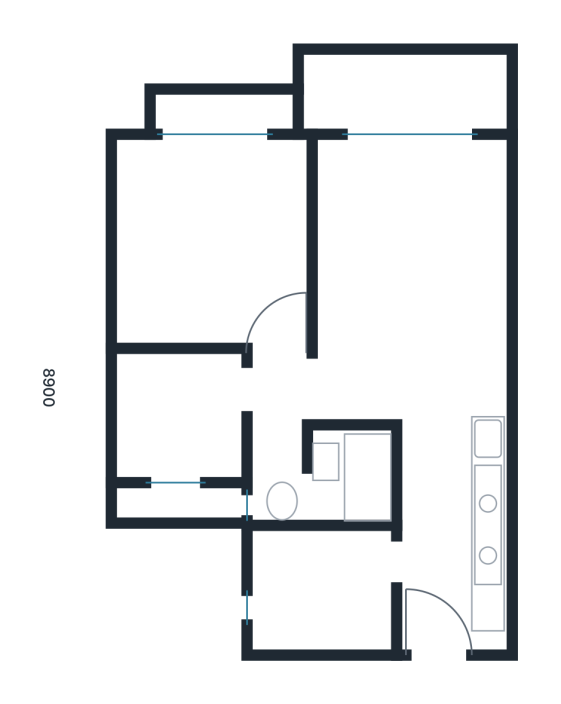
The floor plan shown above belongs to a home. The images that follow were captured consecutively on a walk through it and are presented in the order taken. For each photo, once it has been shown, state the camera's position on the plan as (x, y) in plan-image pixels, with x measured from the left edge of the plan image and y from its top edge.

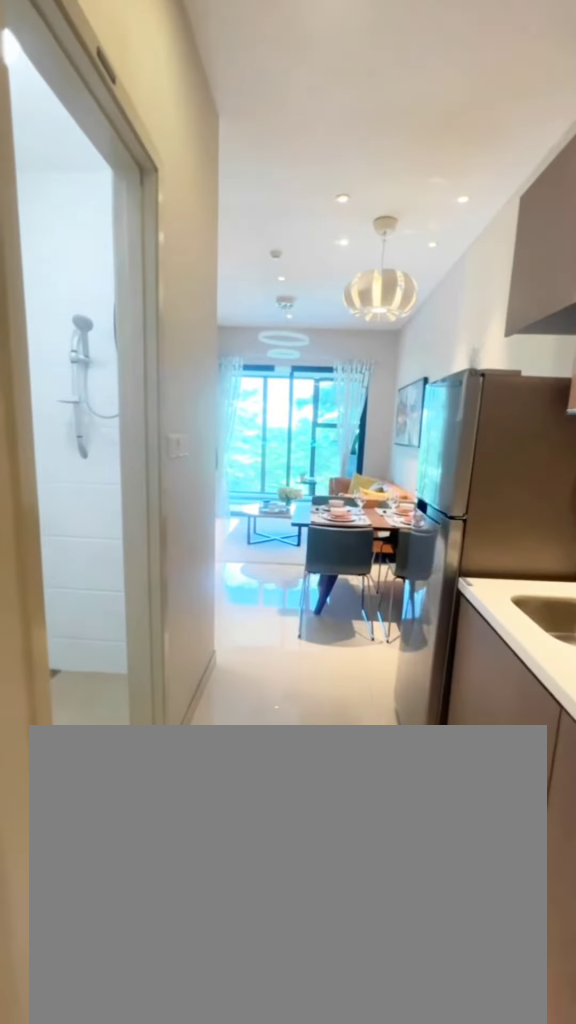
(433, 615)
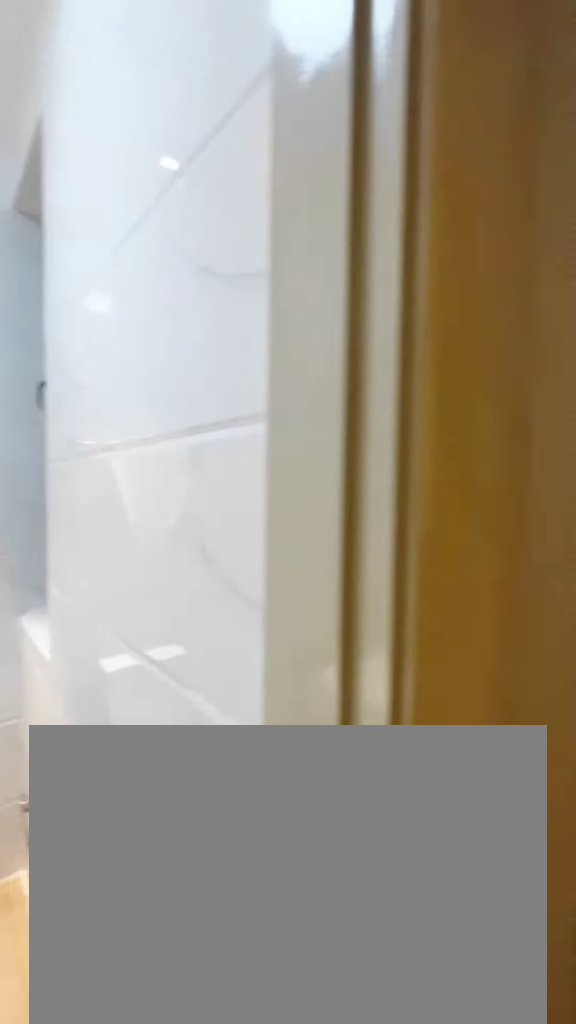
(285, 463)
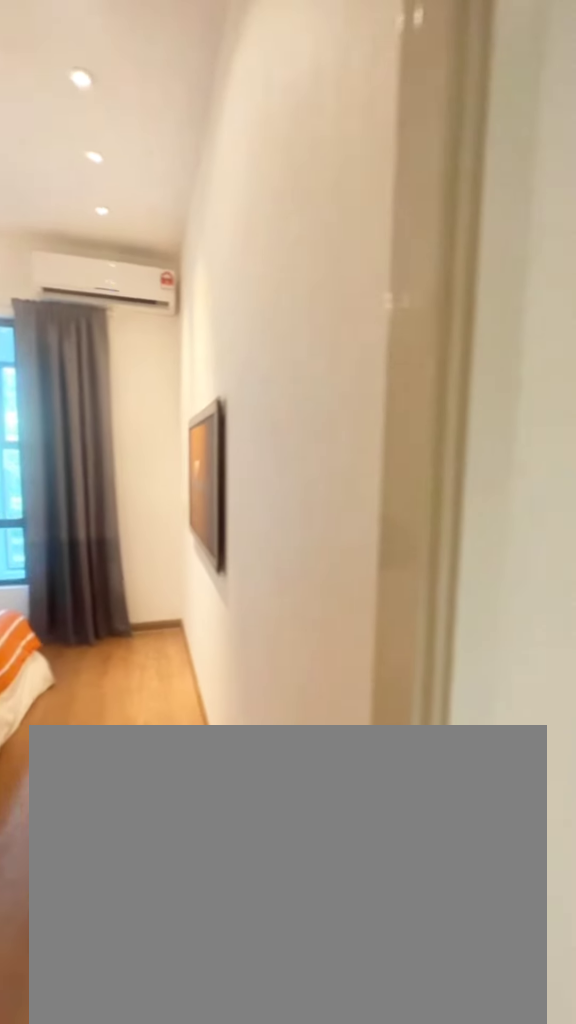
(274, 367)
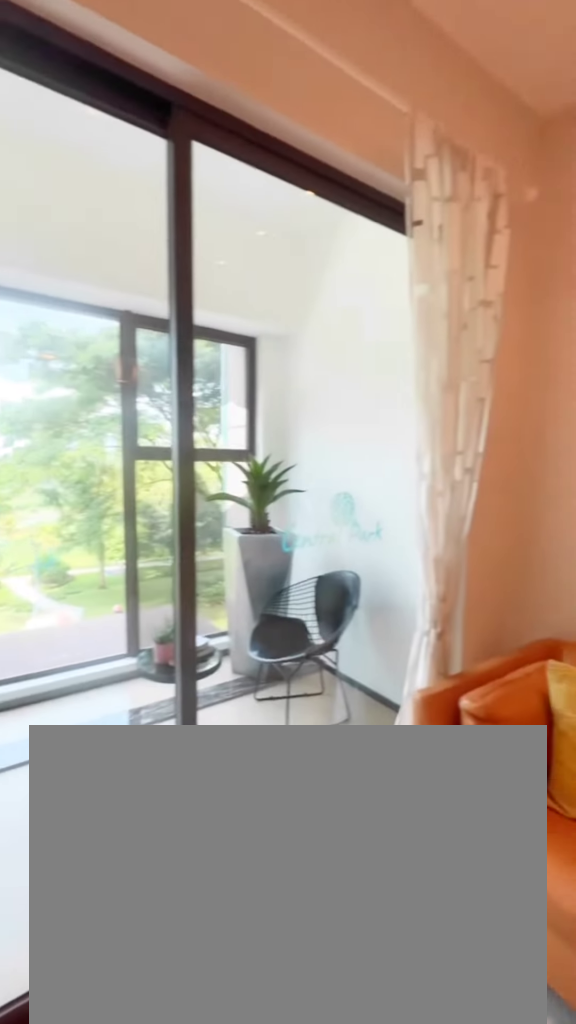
(392, 246)
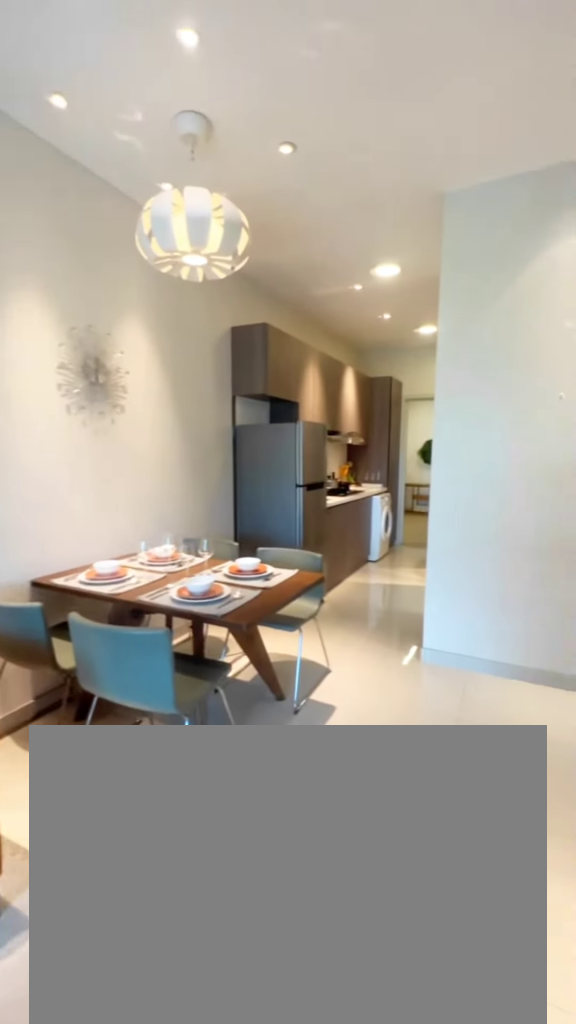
(392, 228)
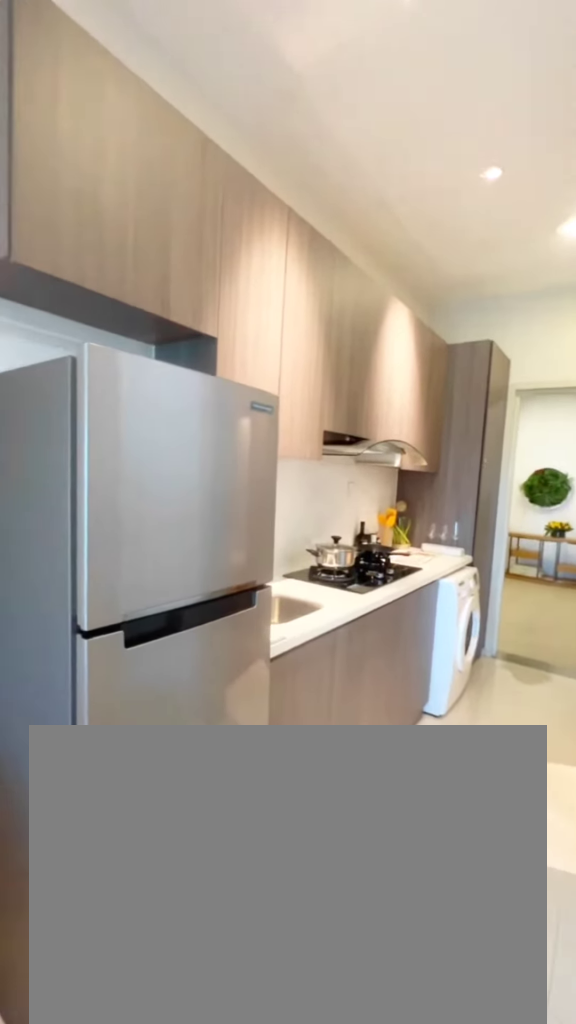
(442, 472)
